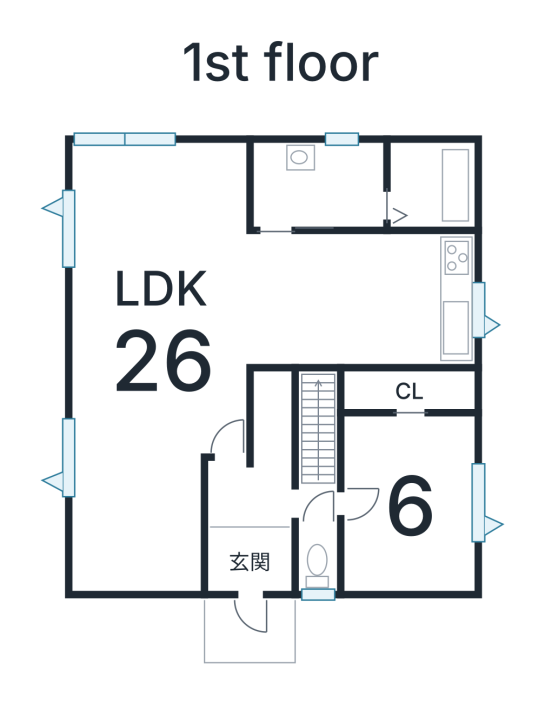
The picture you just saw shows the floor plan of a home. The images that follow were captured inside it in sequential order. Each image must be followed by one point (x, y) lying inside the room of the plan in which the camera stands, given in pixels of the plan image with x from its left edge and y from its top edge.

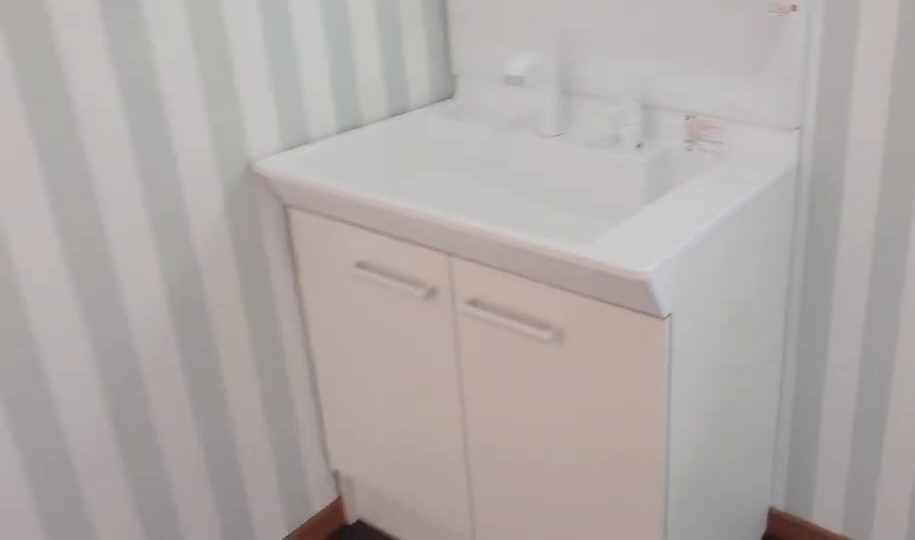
(319, 182)
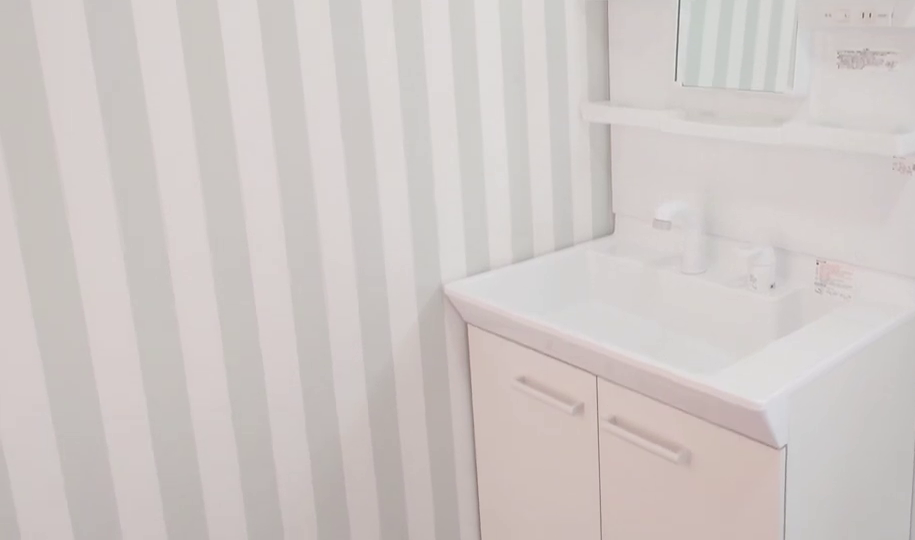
(319, 182)
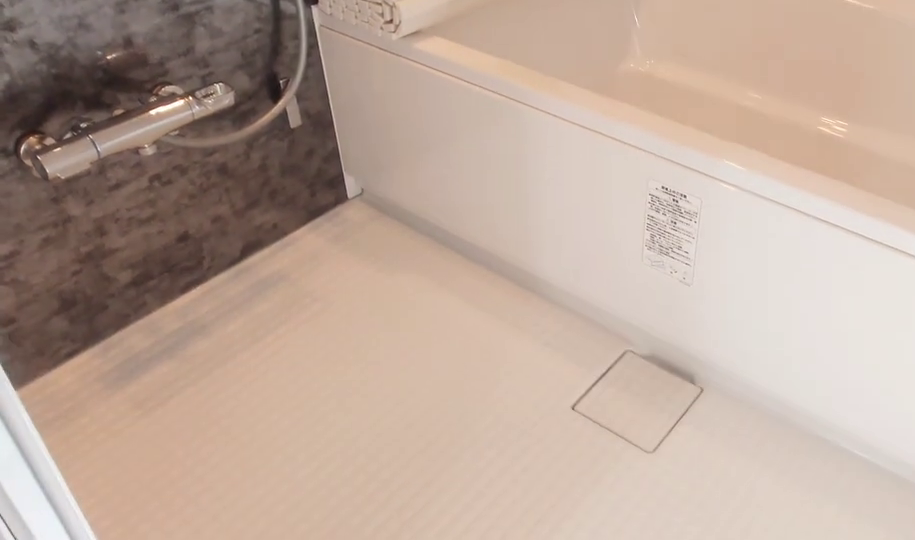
(430, 186)
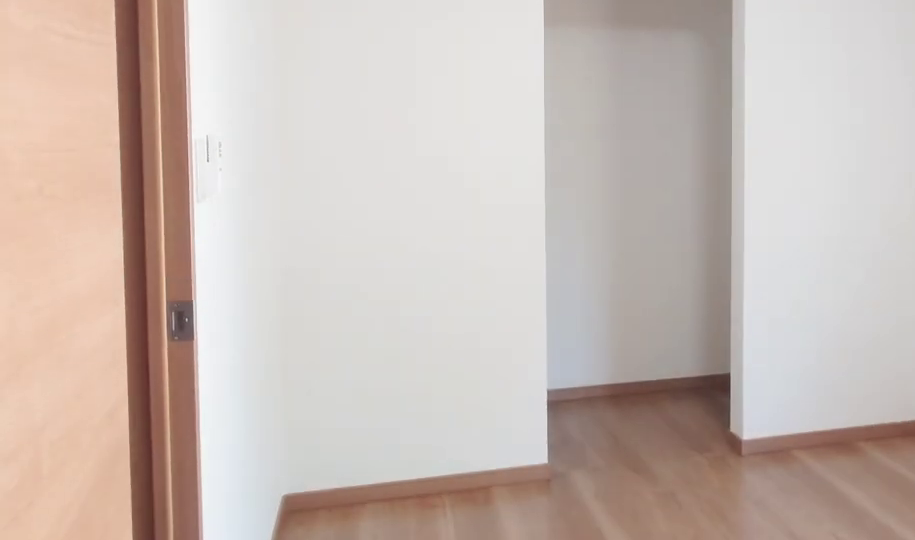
(407, 508)
